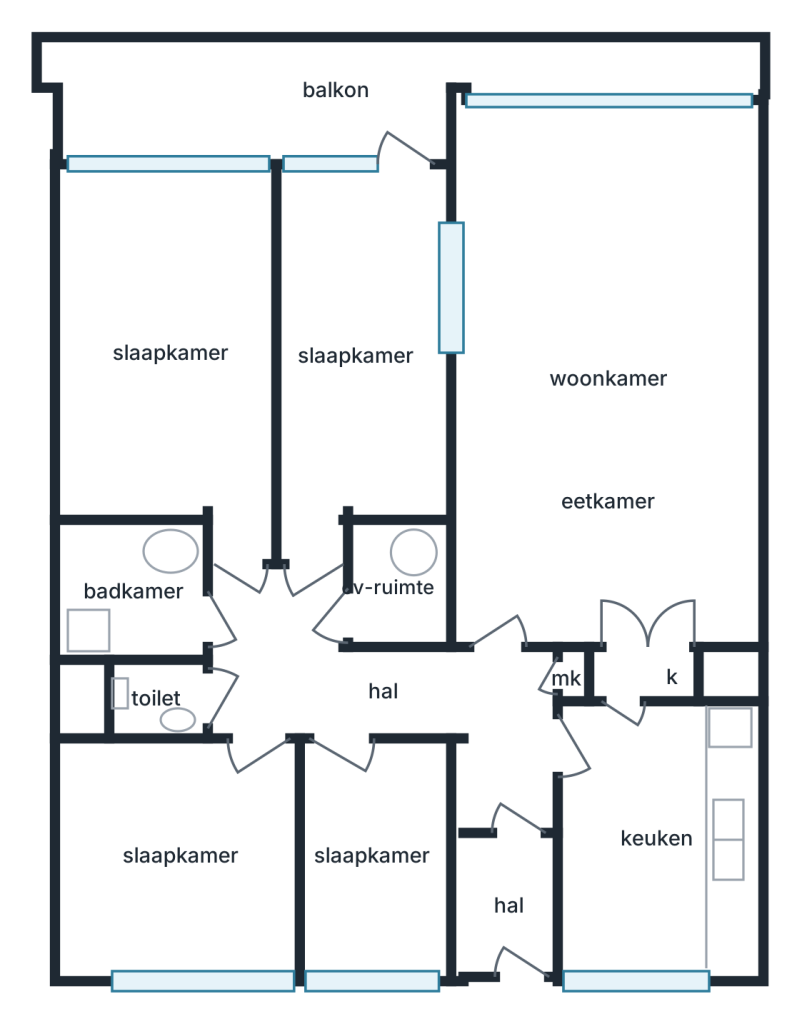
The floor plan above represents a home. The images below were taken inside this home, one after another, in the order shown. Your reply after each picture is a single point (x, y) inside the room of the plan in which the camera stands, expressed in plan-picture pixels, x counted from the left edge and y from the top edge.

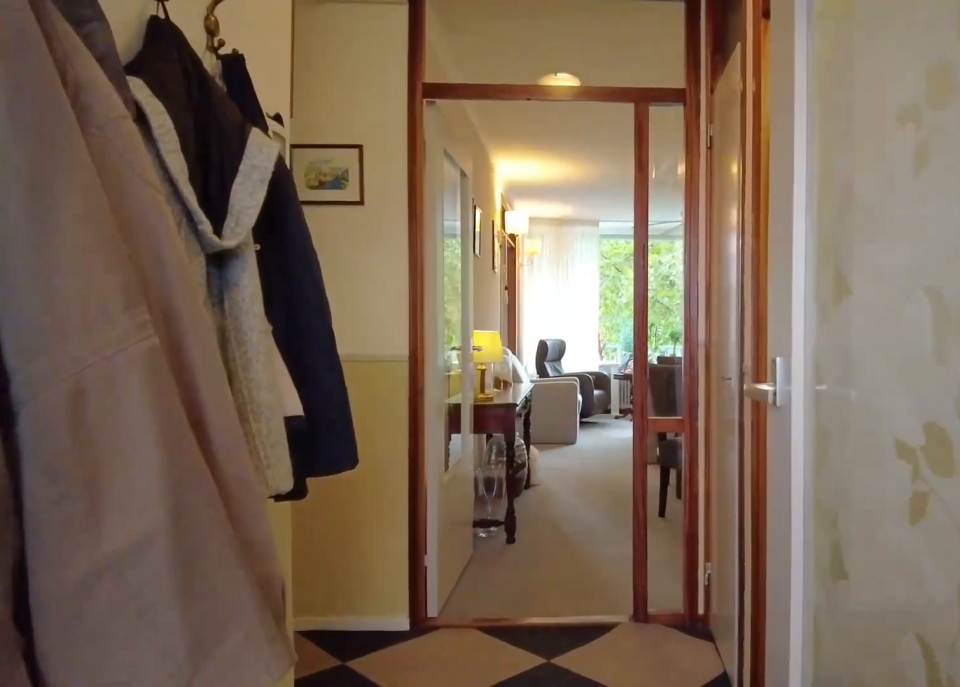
(507, 868)
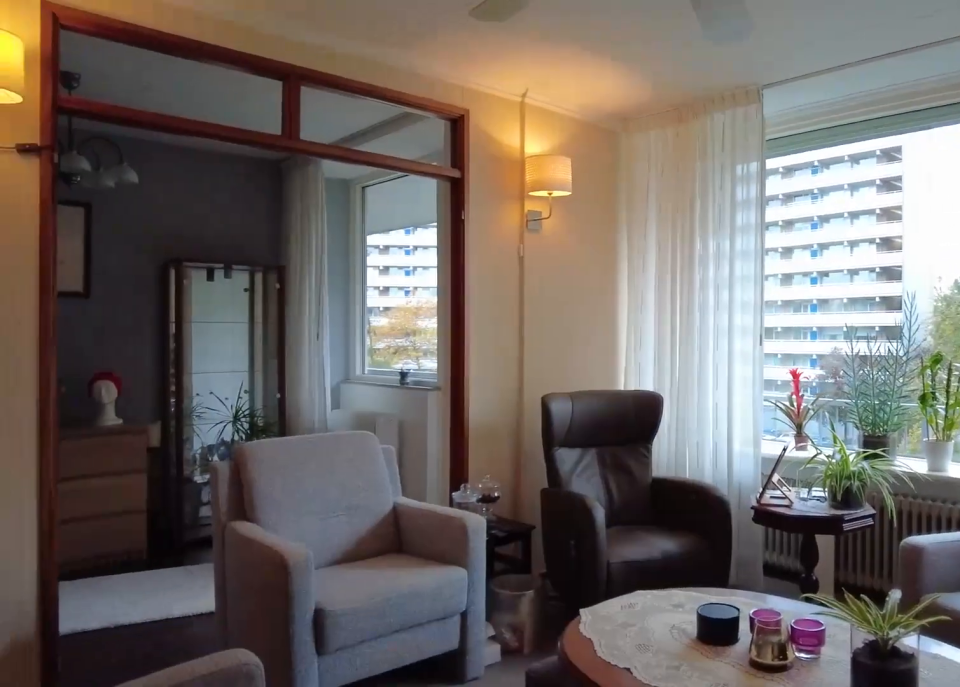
(606, 376)
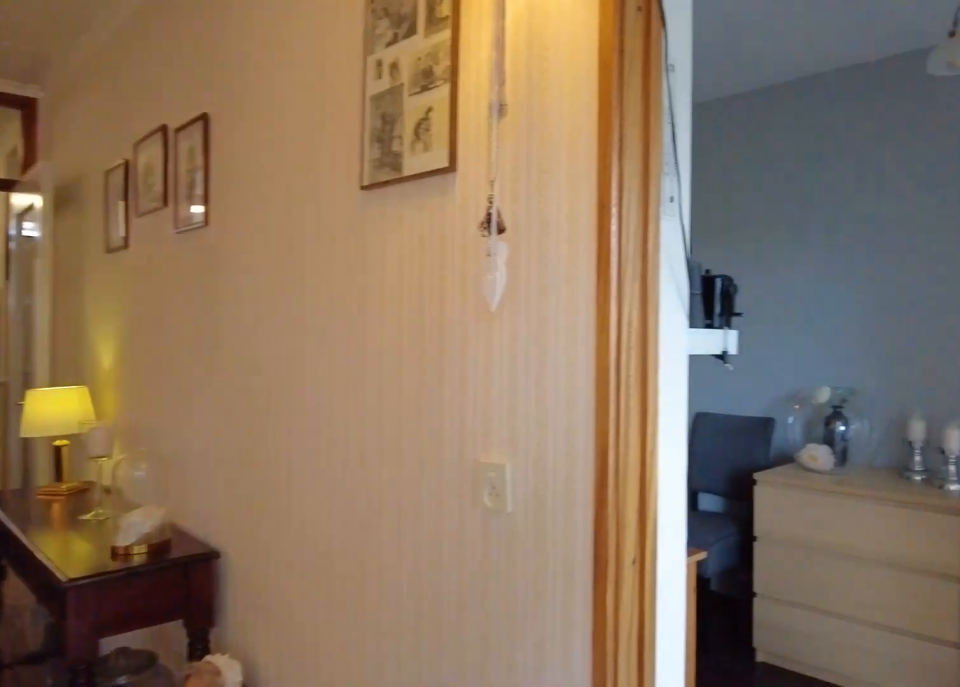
(606, 376)
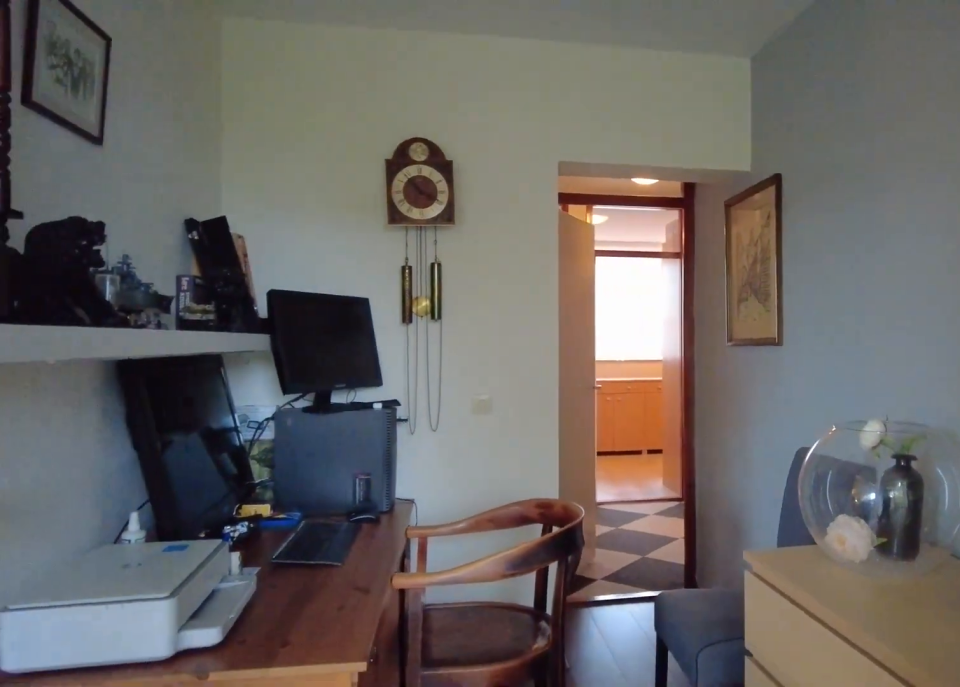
(357, 352)
